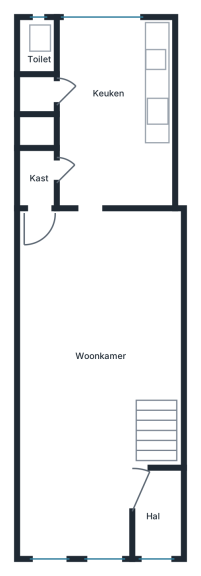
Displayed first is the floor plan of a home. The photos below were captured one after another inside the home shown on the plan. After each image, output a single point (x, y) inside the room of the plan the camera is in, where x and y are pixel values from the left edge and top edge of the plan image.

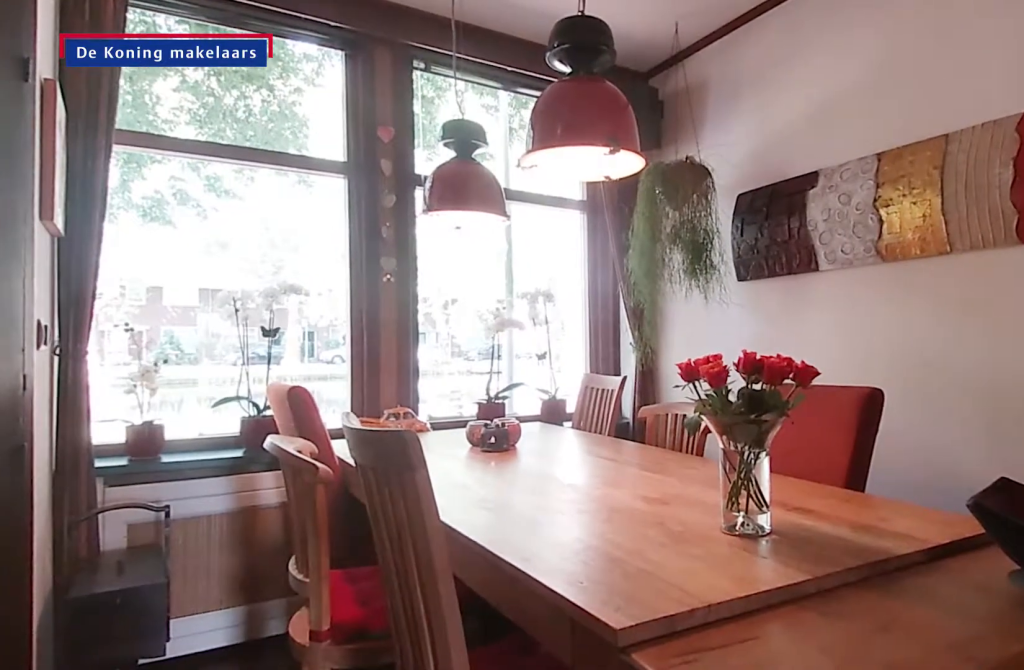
(85, 410)
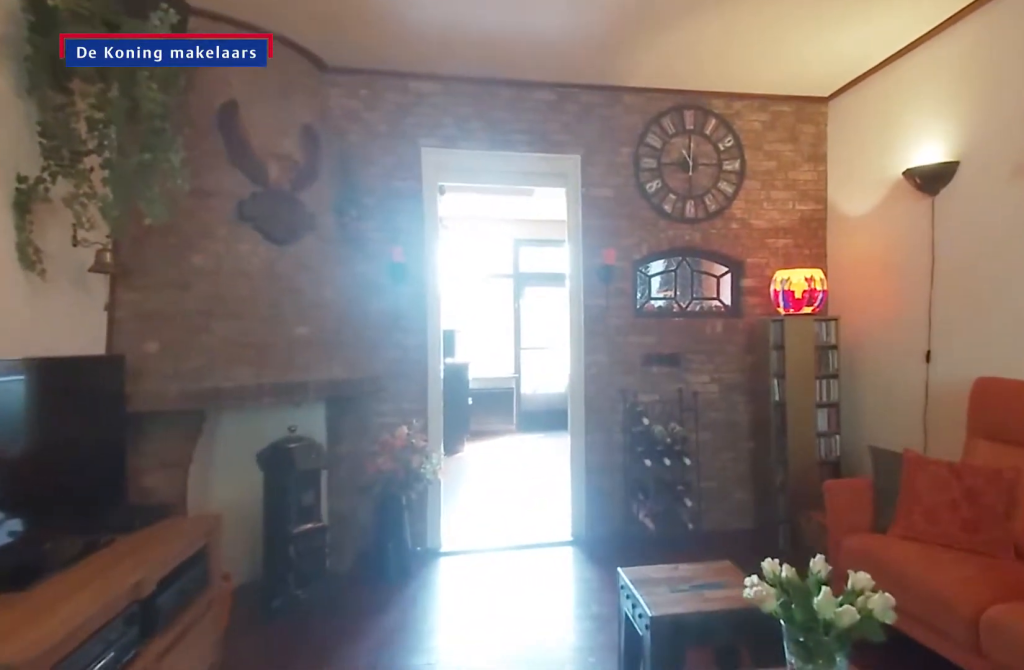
(85, 410)
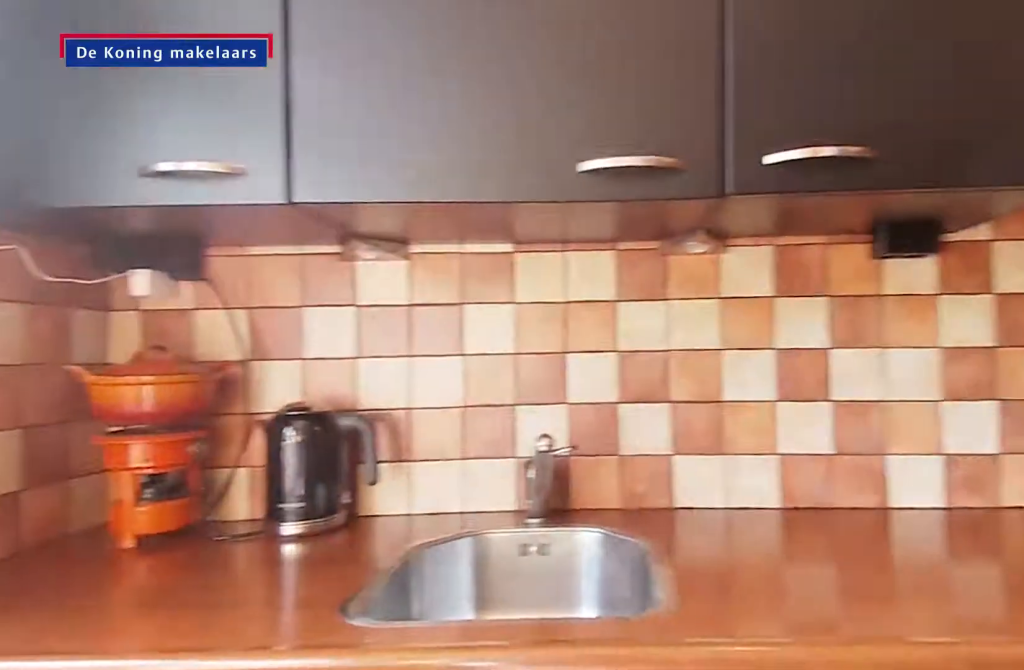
(91, 70)
